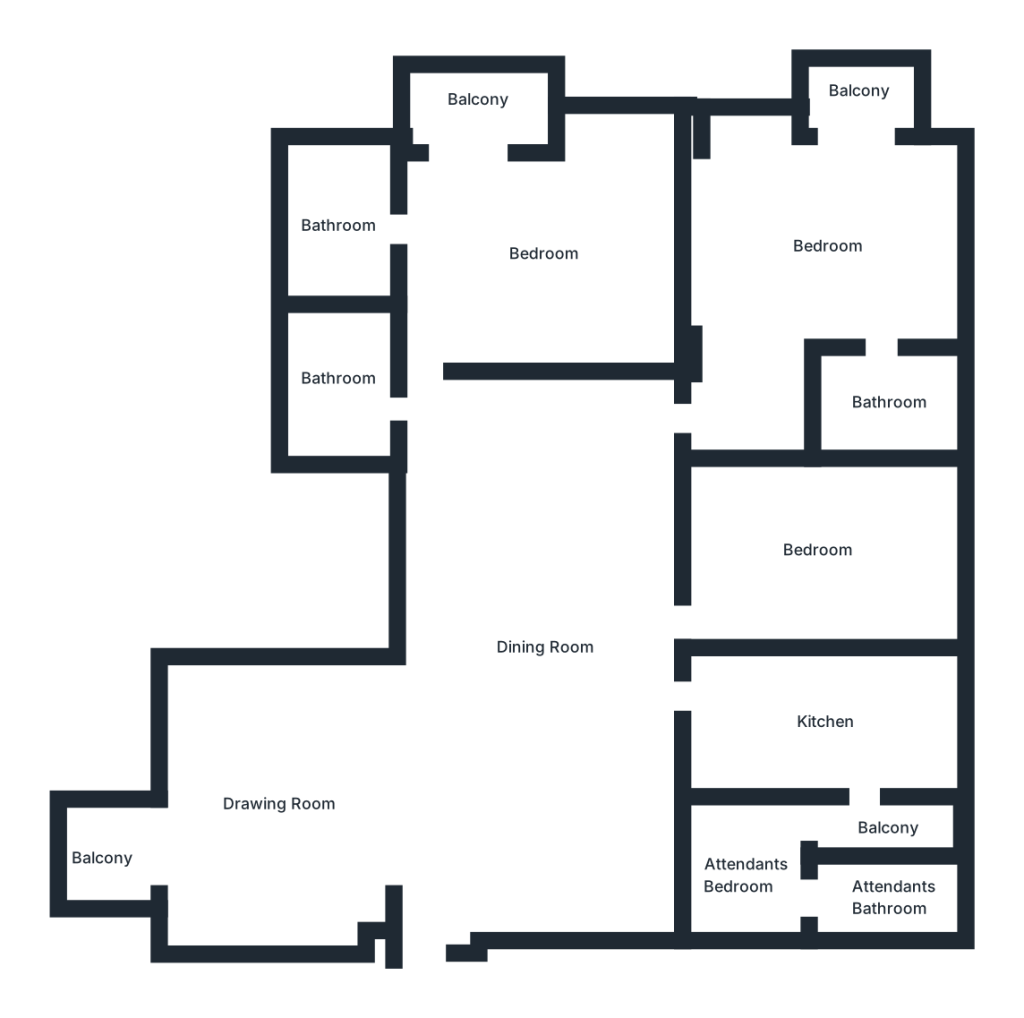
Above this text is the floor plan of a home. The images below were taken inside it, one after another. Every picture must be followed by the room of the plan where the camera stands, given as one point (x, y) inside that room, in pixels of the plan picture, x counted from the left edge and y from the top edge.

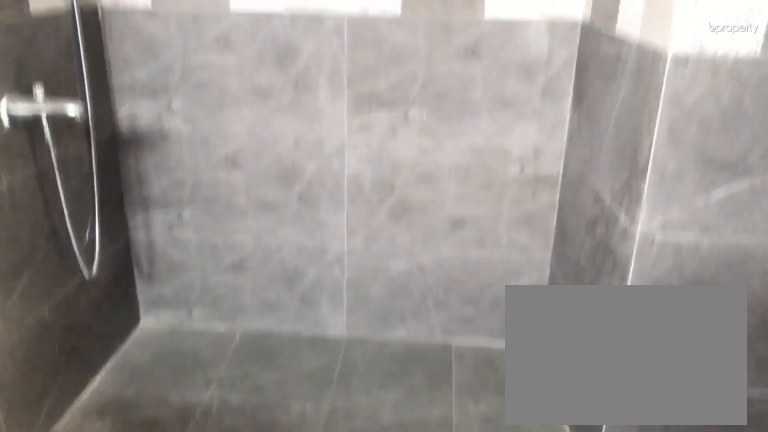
(332, 377)
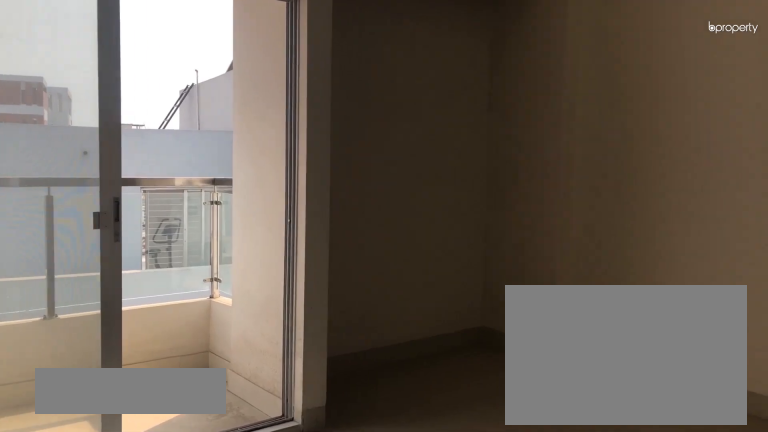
(546, 254)
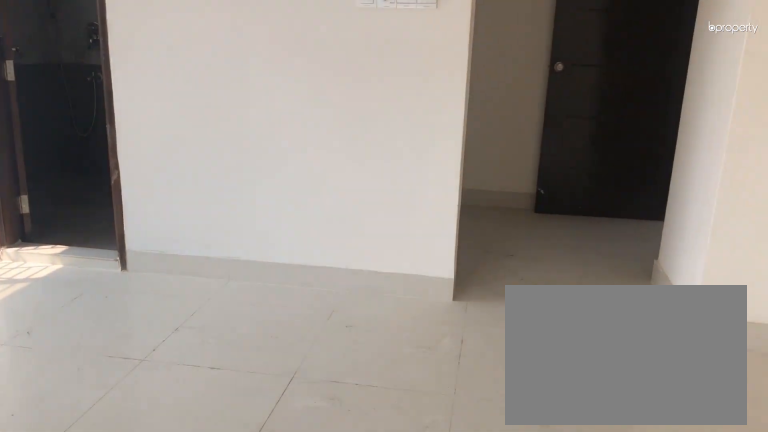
(826, 247)
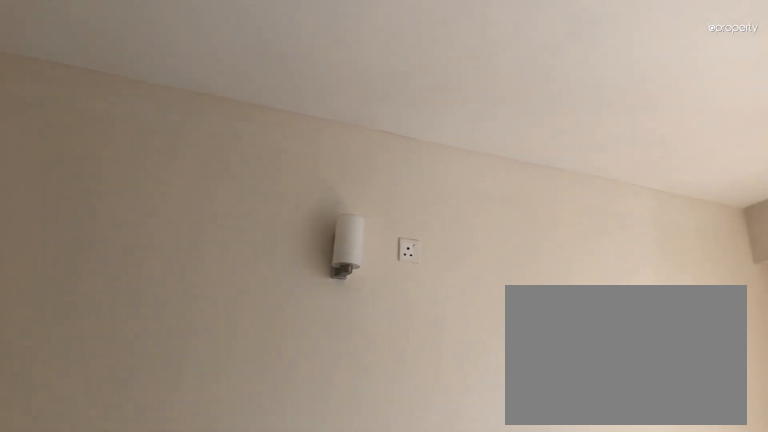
(820, 552)
